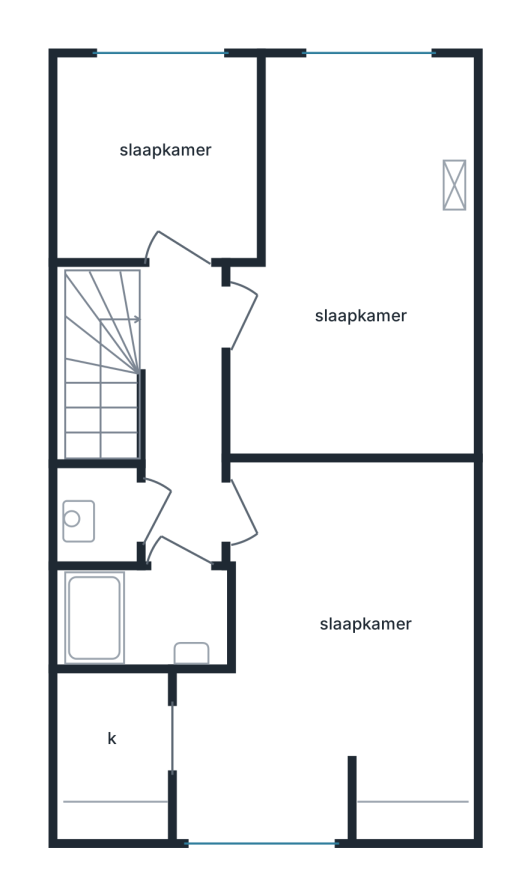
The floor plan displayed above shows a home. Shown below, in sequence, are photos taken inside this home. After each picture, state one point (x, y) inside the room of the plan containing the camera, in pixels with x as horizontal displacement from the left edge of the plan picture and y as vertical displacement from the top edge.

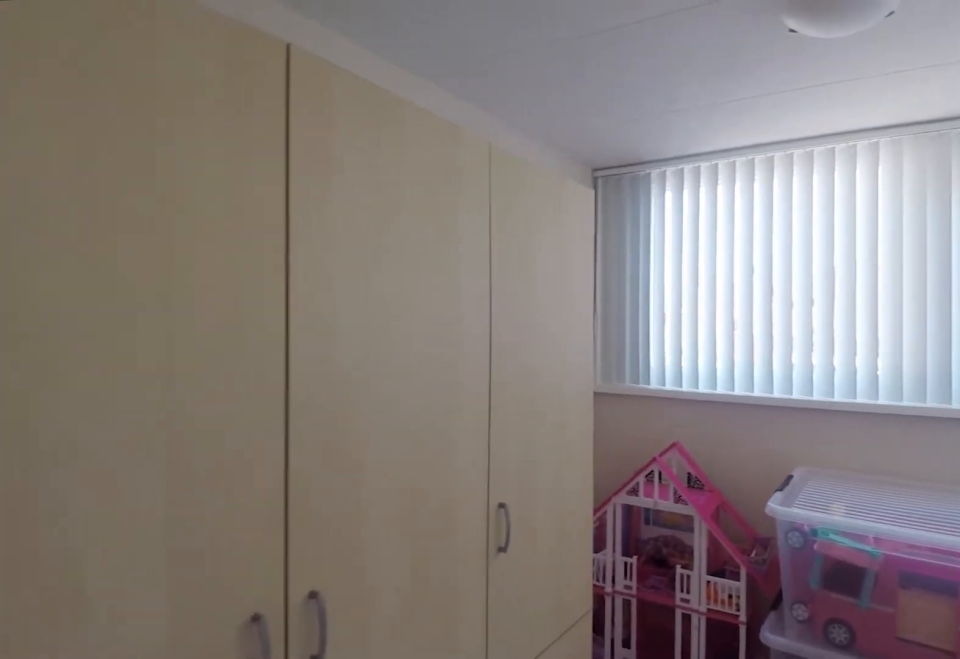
(160, 163)
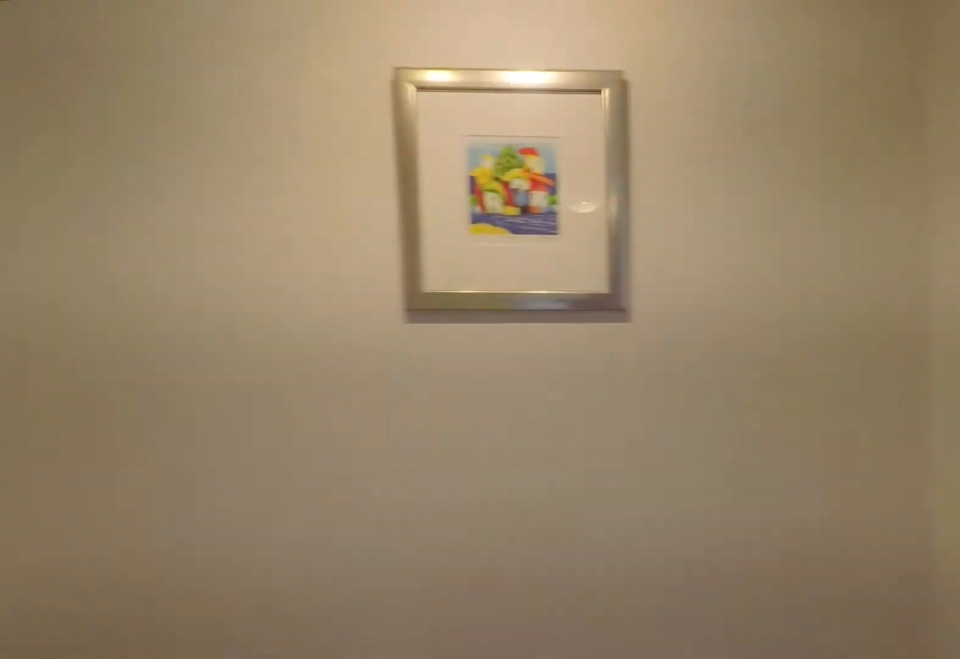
(182, 416)
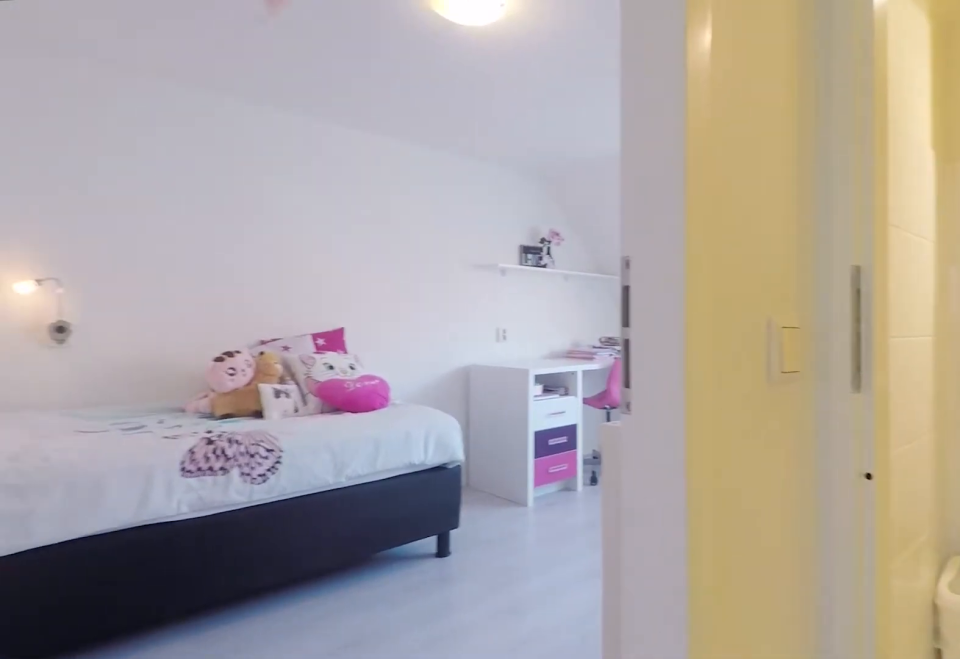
(182, 416)
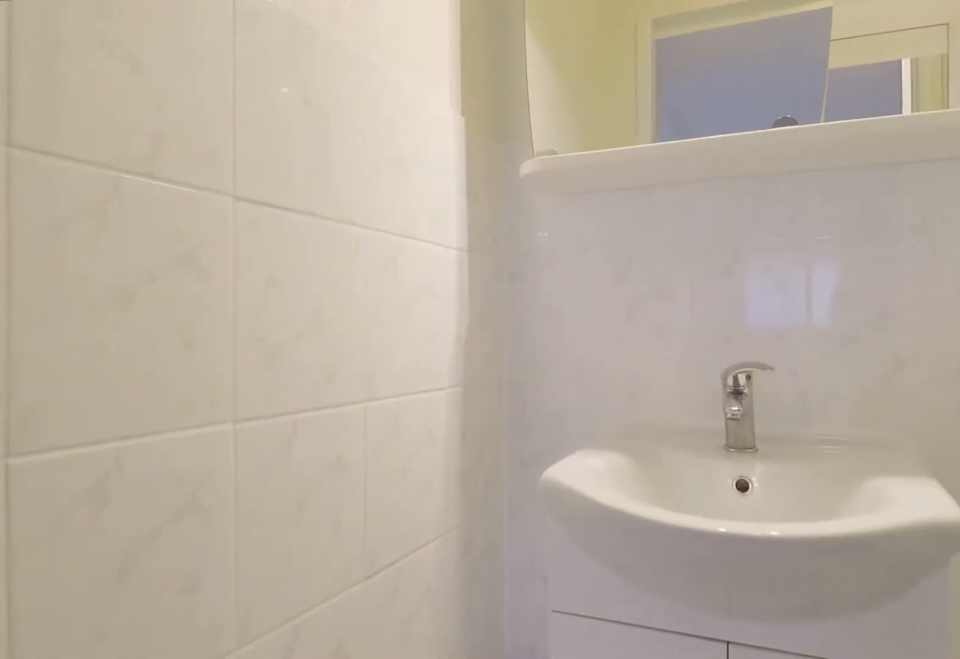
(141, 617)
